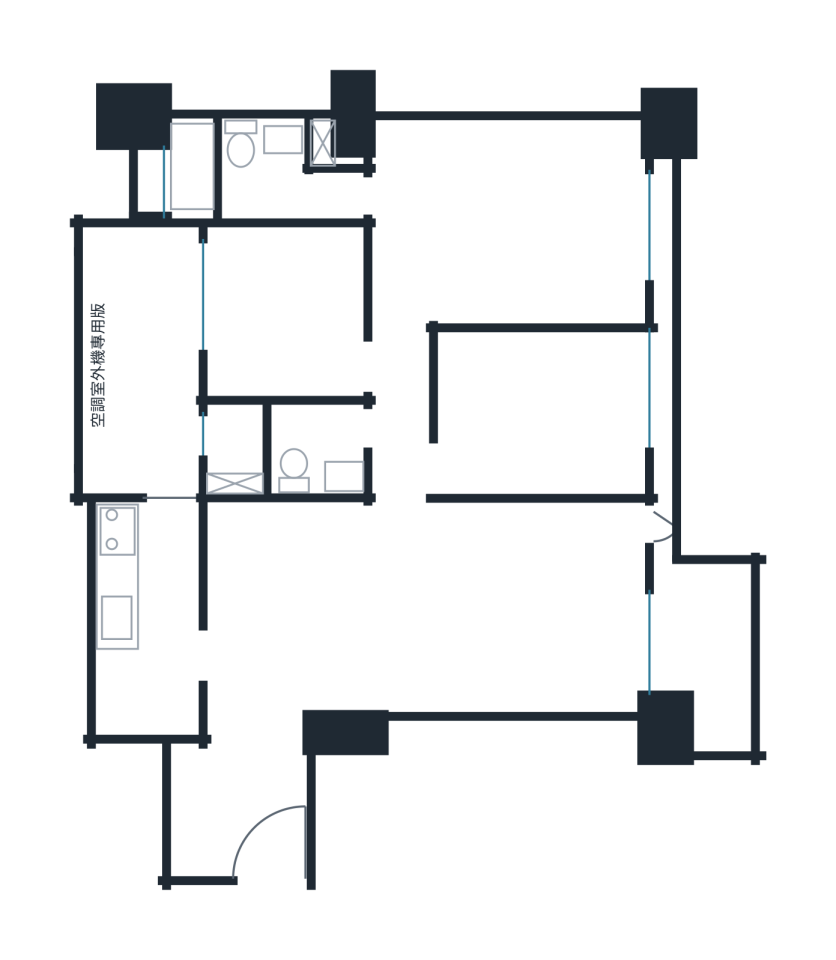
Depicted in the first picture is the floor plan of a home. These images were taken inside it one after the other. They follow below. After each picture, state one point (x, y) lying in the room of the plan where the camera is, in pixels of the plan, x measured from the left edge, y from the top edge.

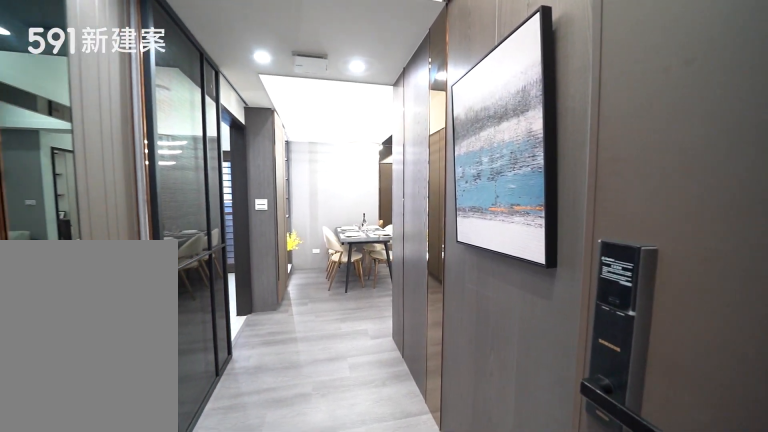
(241, 814)
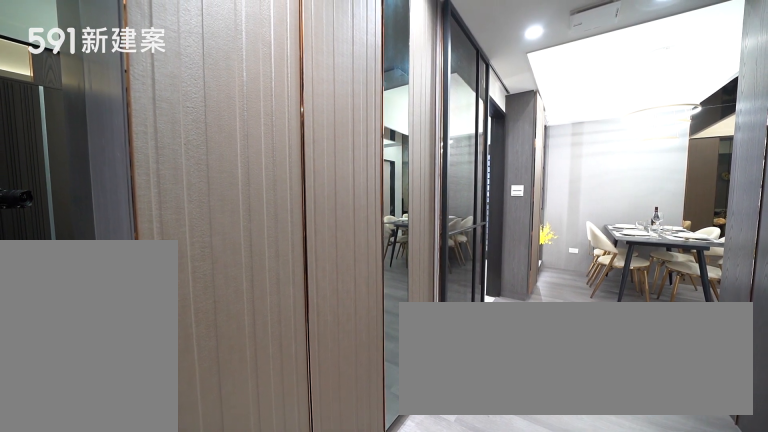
(241, 814)
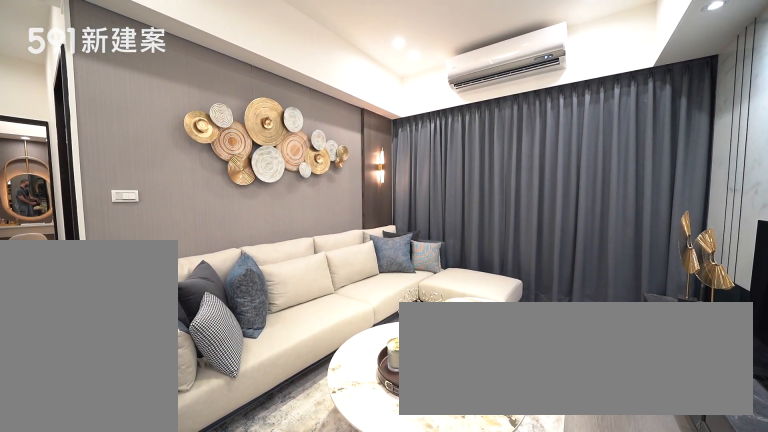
(547, 606)
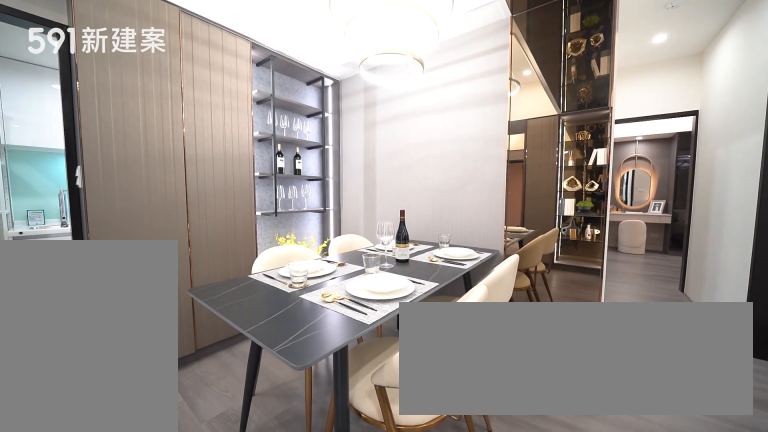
(311, 579)
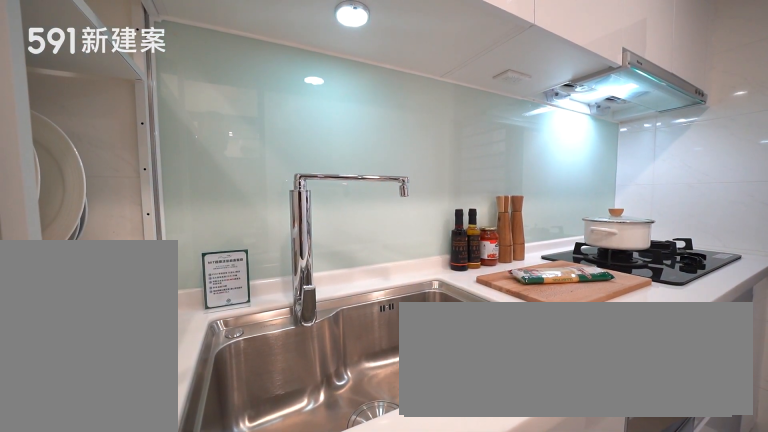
(148, 618)
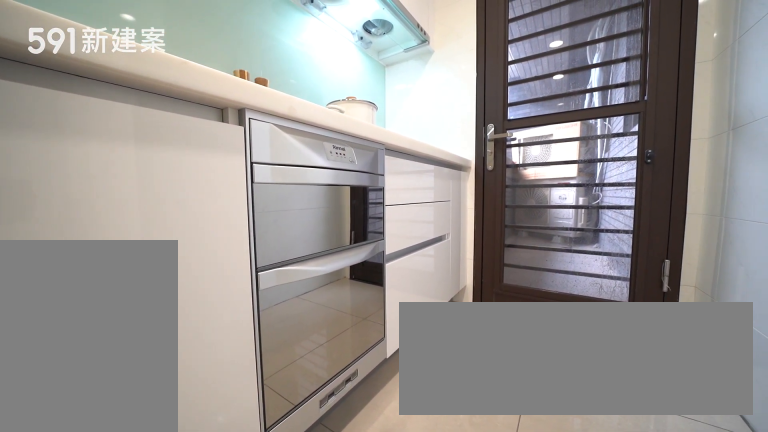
(148, 618)
